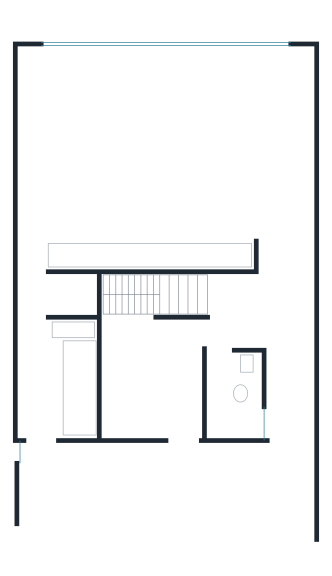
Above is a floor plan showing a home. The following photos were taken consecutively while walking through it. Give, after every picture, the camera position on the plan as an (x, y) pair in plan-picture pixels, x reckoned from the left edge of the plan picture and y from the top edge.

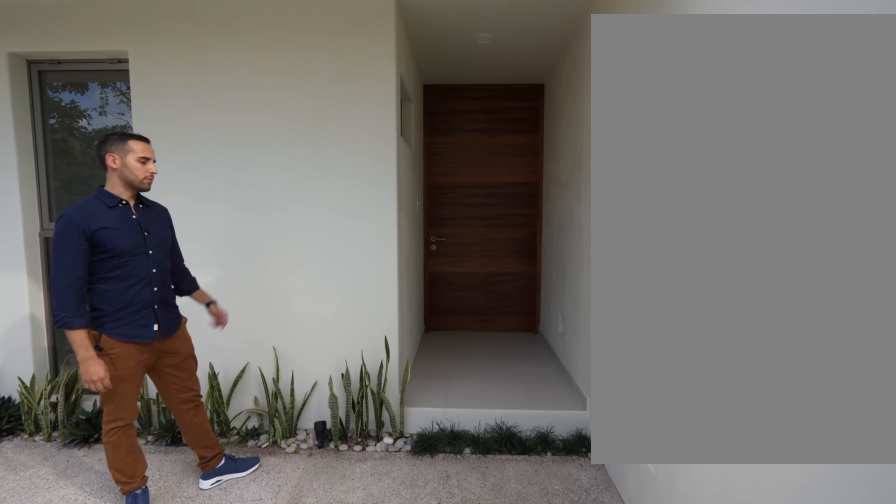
(265, 568)
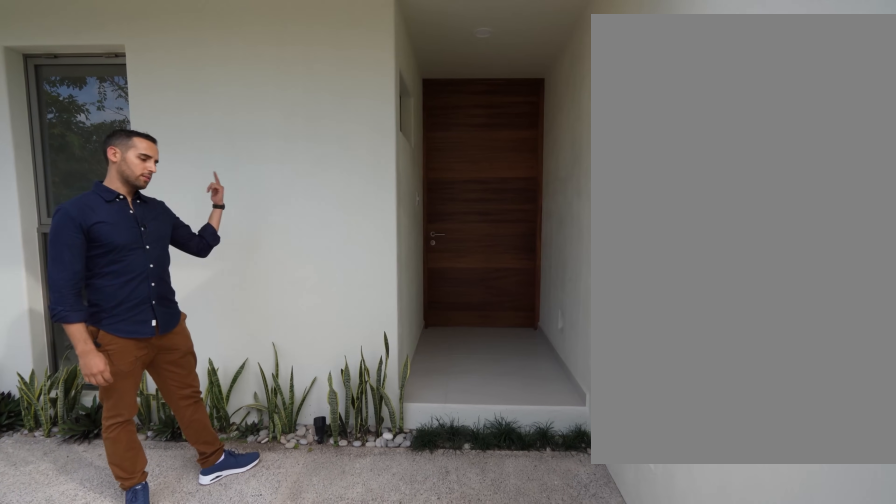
(268, 562)
